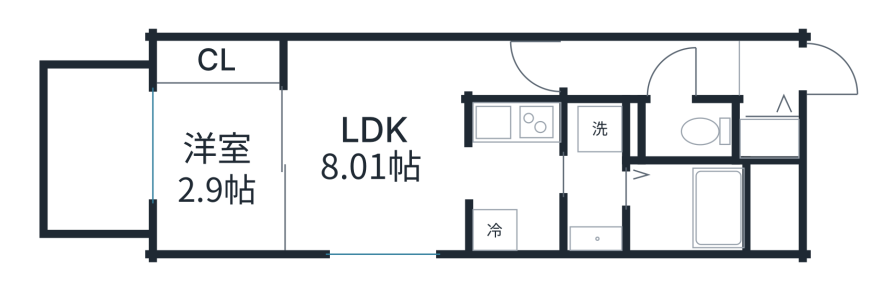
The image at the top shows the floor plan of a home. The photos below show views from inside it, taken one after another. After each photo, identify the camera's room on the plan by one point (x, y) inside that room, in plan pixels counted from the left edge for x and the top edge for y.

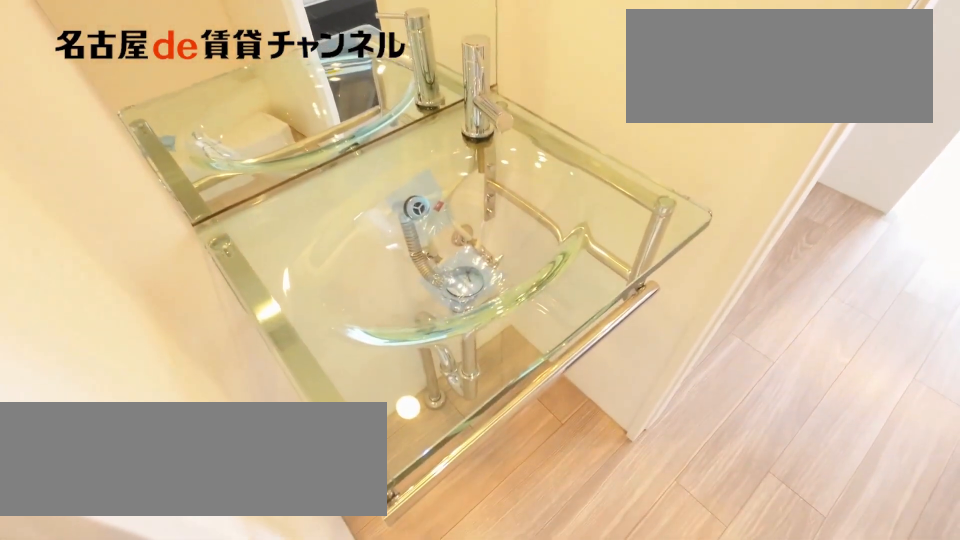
(596, 231)
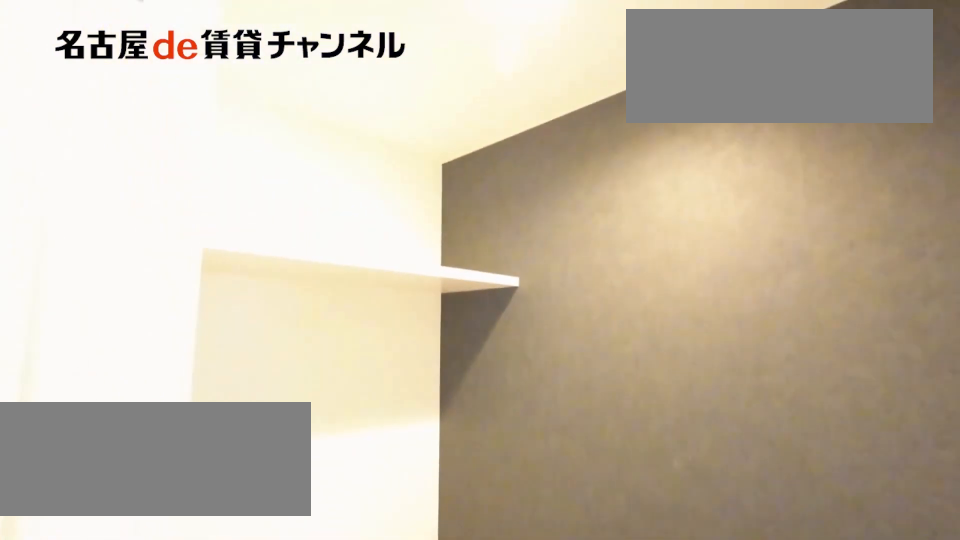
(683, 135)
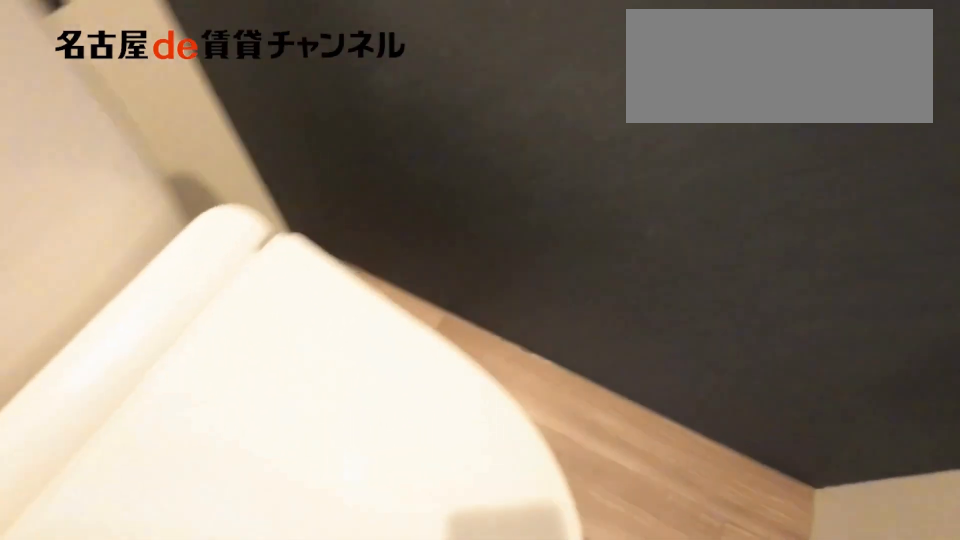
(683, 135)
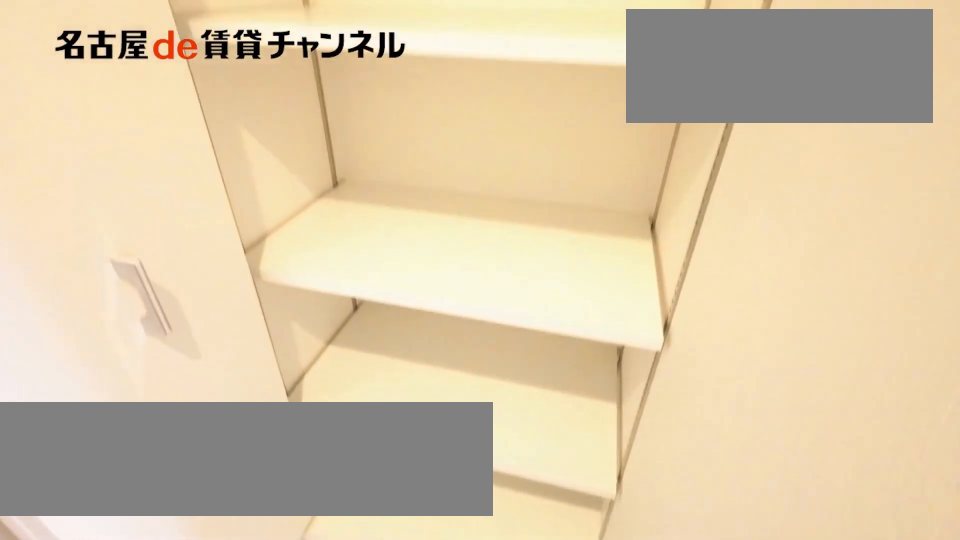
(772, 98)
